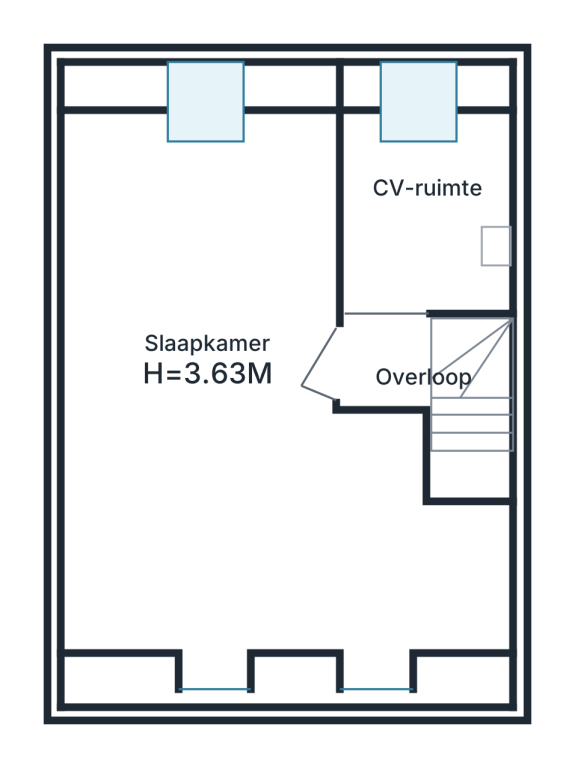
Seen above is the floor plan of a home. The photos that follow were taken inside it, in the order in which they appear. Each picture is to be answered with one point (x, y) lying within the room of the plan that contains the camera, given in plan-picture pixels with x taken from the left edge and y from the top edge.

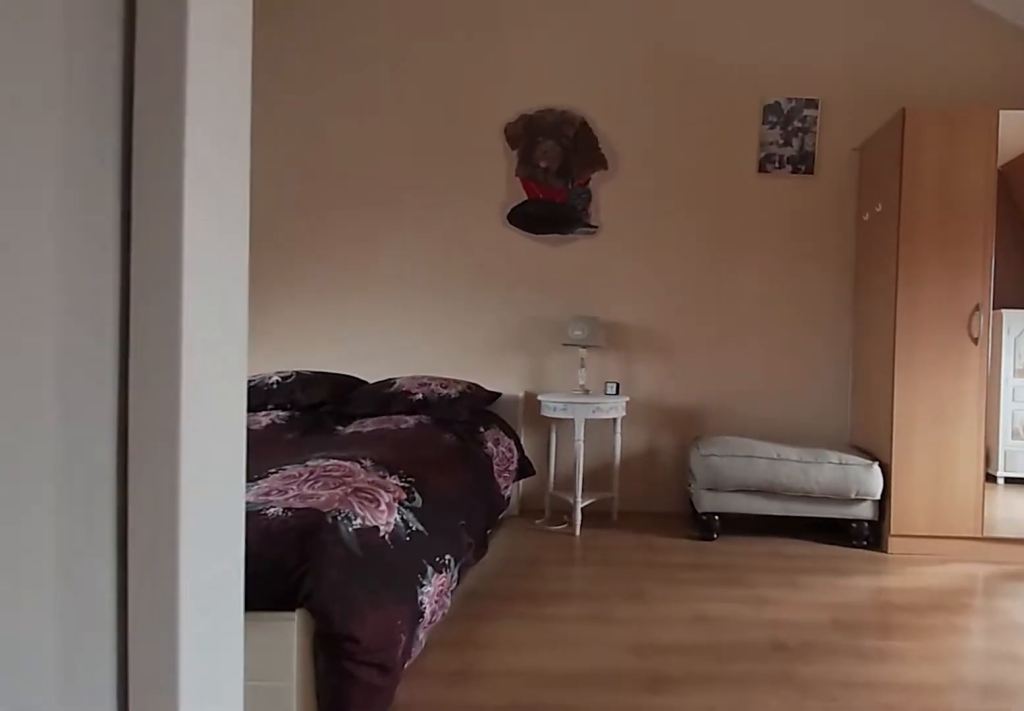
(387, 361)
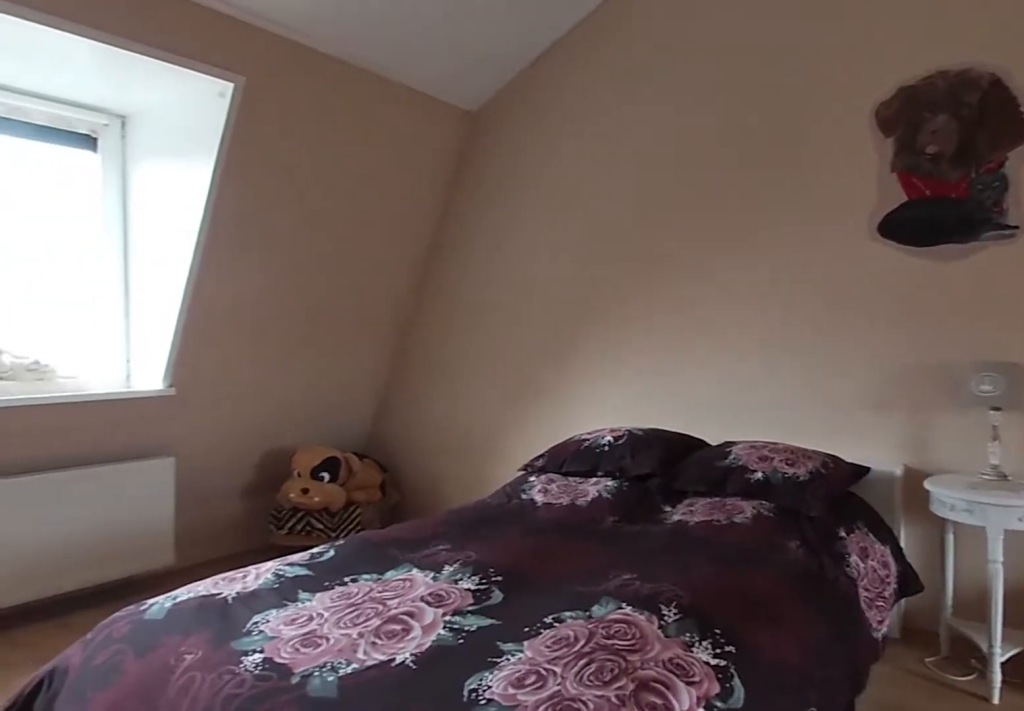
(200, 363)
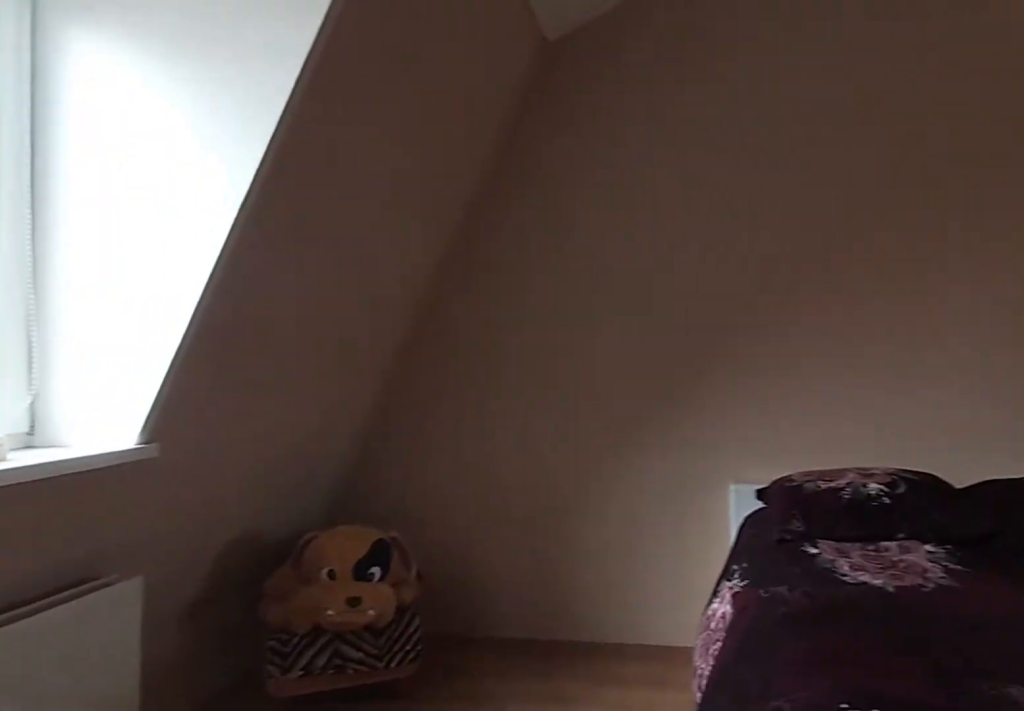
(200, 363)
